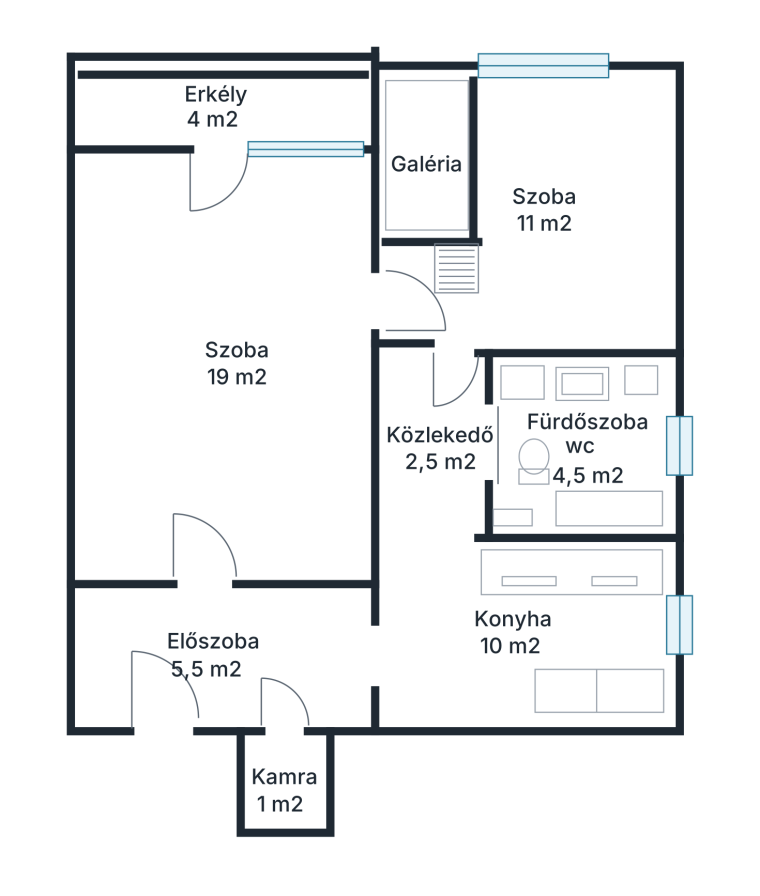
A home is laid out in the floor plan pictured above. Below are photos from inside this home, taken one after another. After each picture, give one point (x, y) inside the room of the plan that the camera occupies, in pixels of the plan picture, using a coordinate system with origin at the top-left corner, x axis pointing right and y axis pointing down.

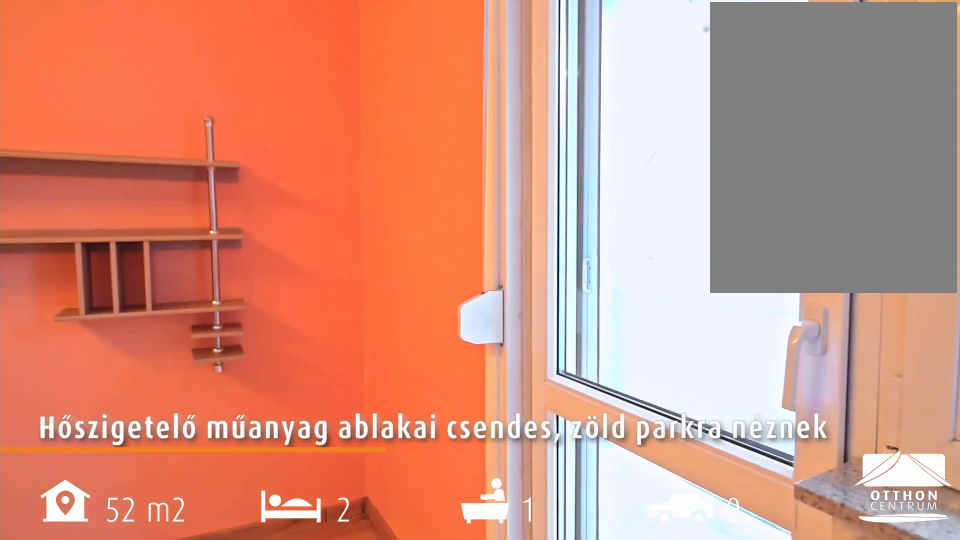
(236, 358)
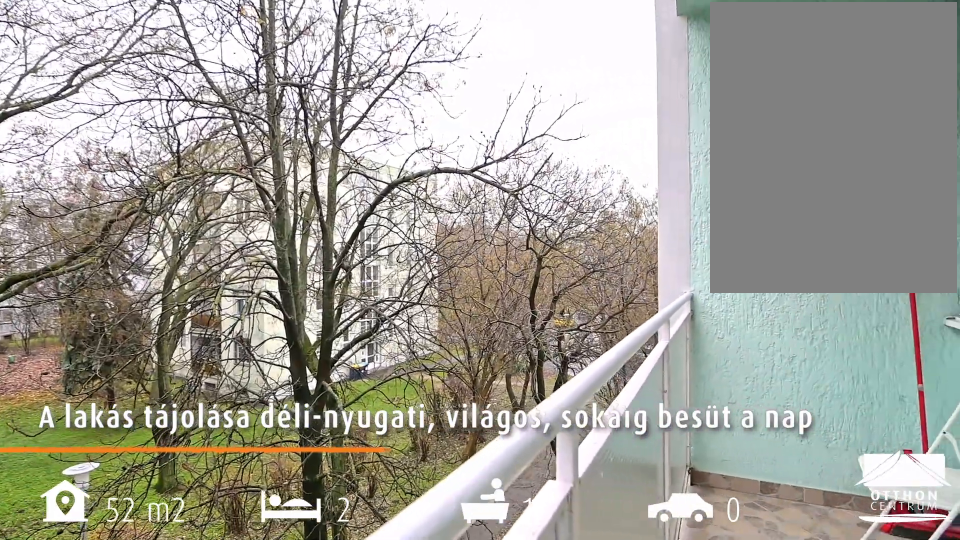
(220, 102)
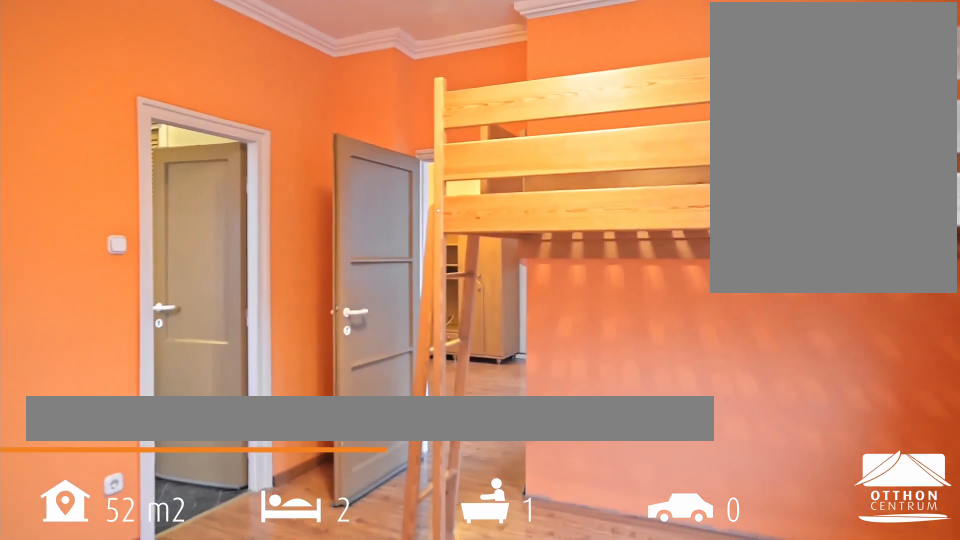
(545, 206)
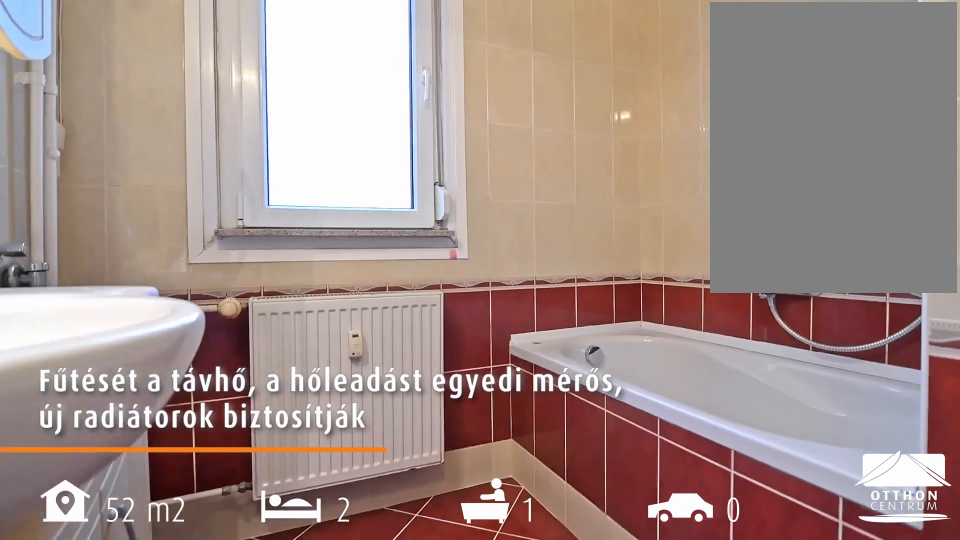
(589, 442)
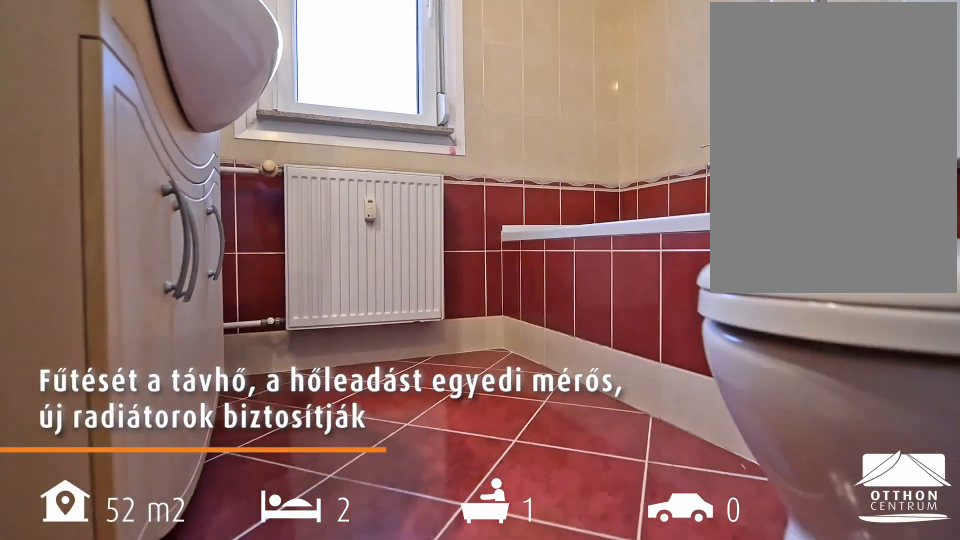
(589, 442)
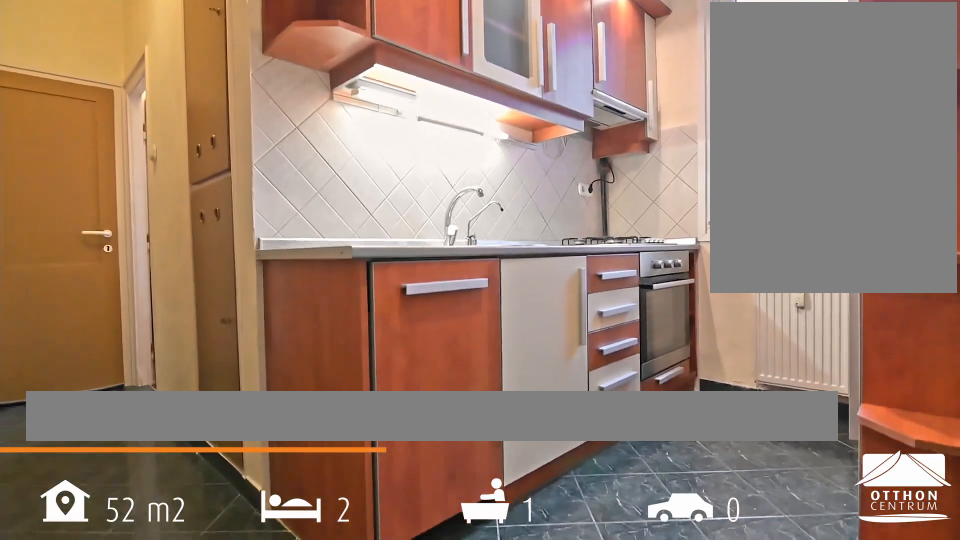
(517, 630)
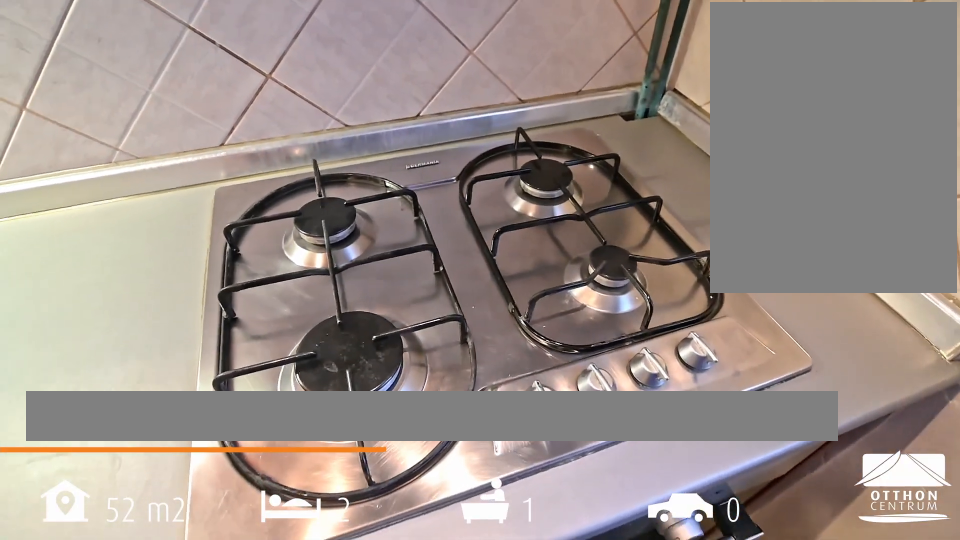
(517, 630)
